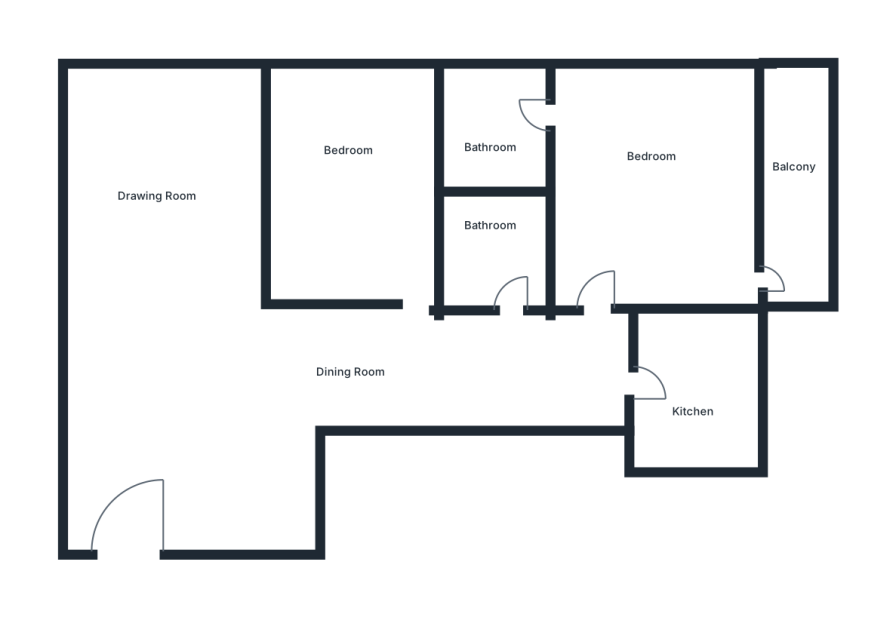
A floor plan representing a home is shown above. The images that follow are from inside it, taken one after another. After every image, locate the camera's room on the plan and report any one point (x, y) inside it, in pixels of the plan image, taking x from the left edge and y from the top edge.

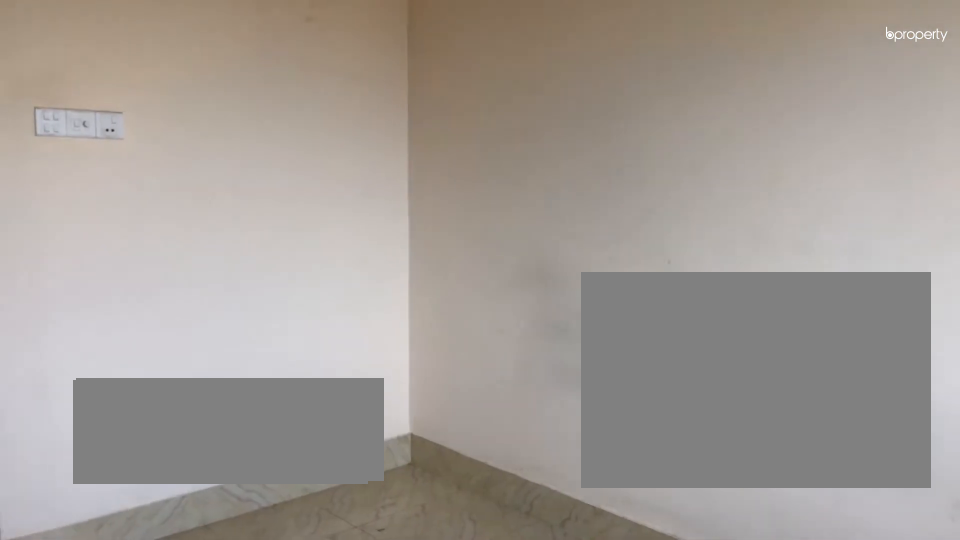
(361, 196)
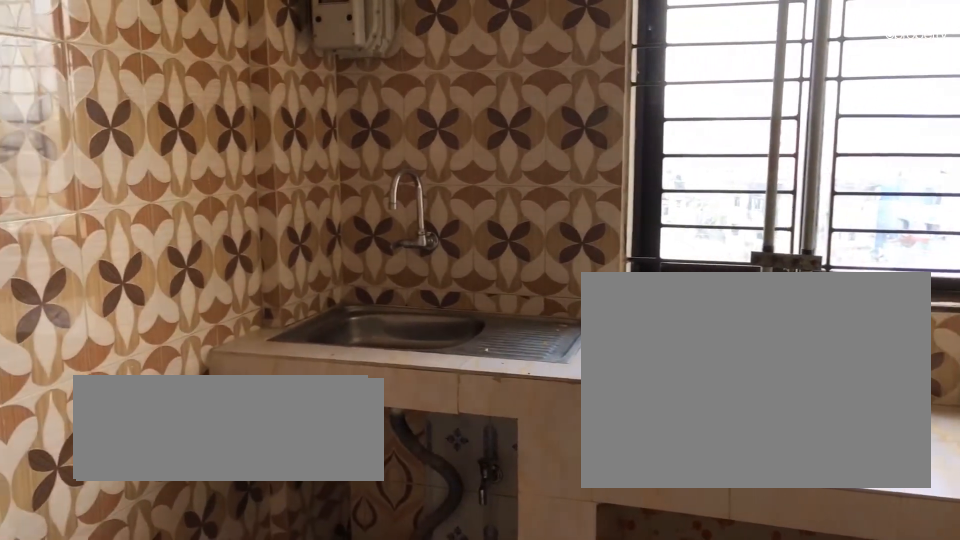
(694, 382)
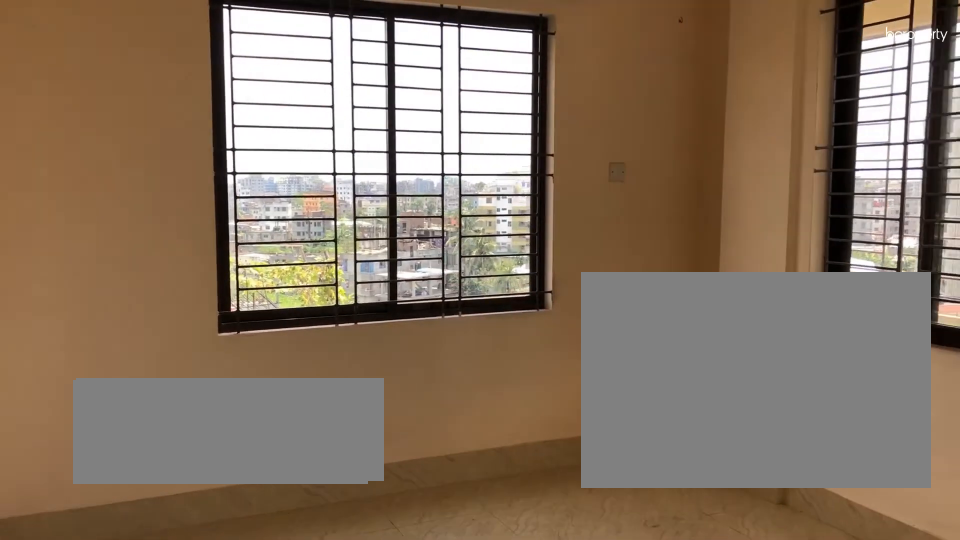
(654, 174)
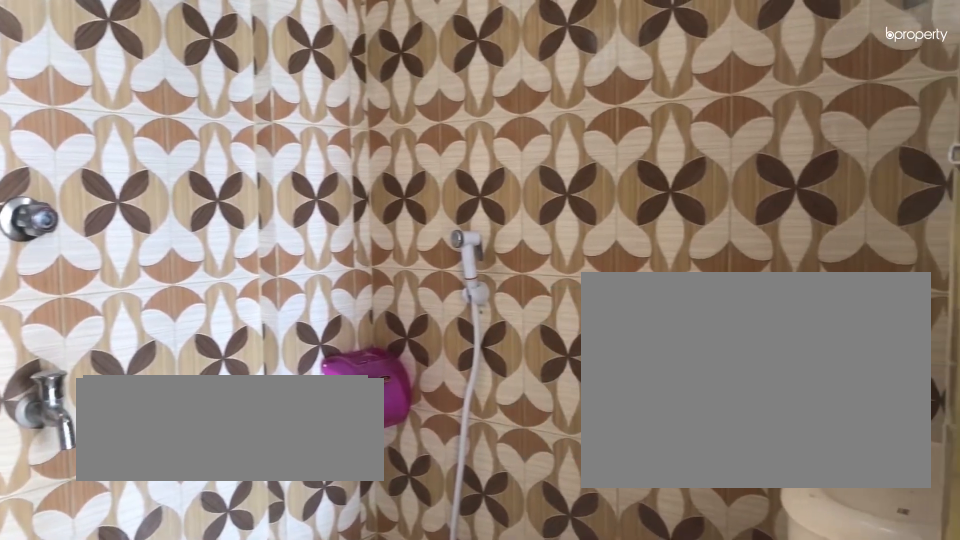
(496, 138)
